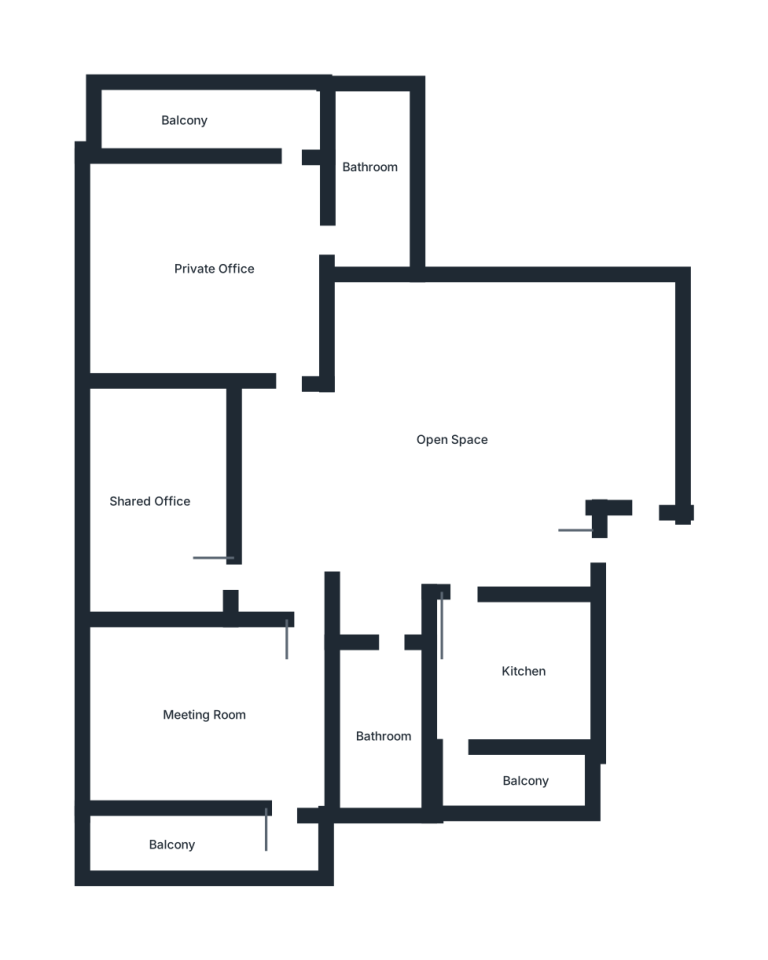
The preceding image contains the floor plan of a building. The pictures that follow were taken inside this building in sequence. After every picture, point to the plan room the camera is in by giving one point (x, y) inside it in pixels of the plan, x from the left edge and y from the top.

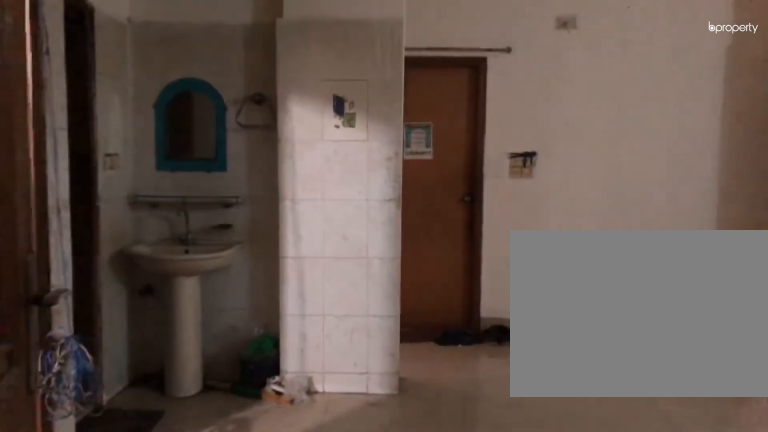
(640, 481)
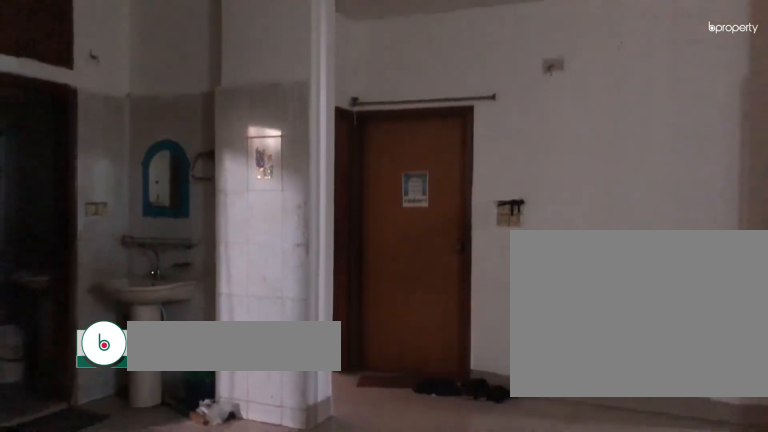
(477, 398)
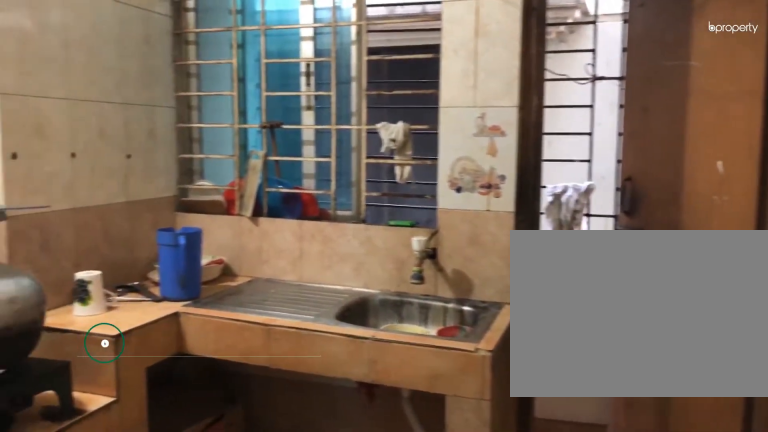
(545, 648)
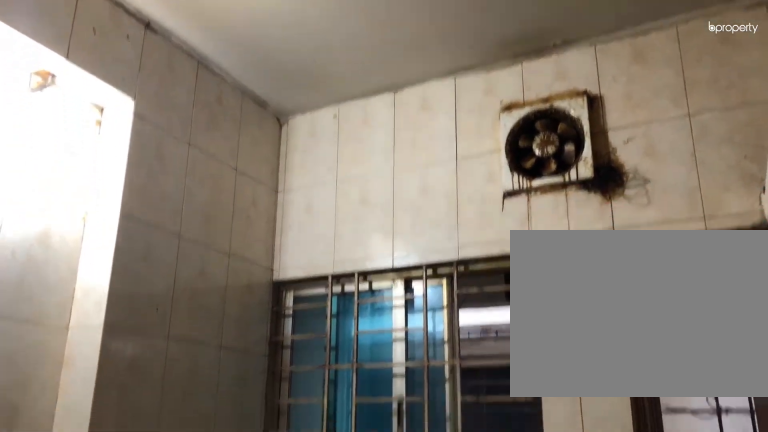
(545, 649)
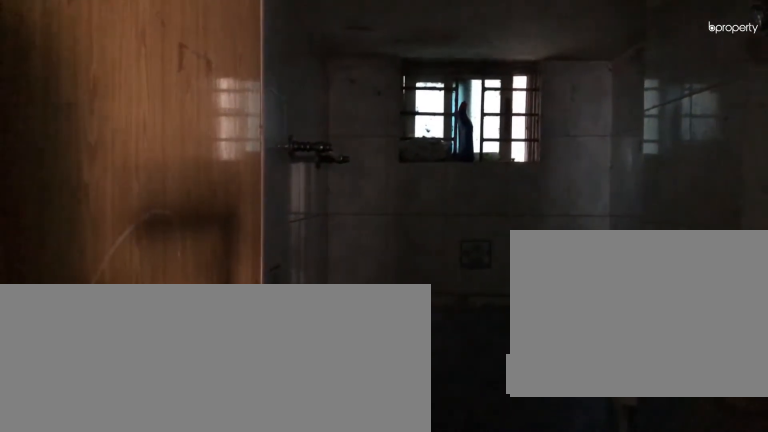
(373, 710)
